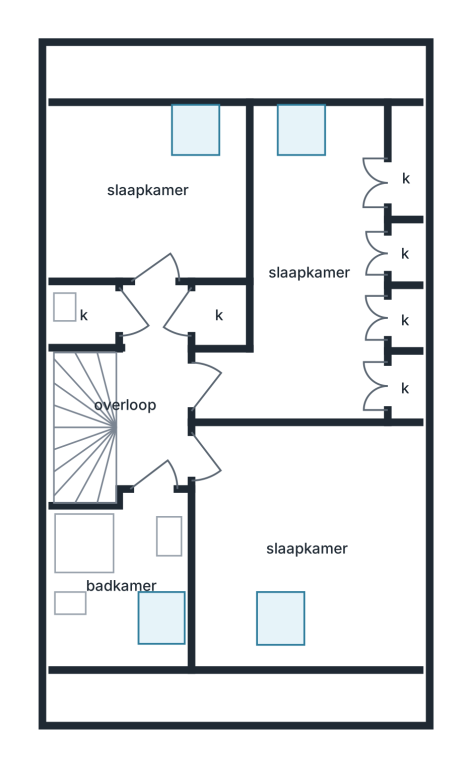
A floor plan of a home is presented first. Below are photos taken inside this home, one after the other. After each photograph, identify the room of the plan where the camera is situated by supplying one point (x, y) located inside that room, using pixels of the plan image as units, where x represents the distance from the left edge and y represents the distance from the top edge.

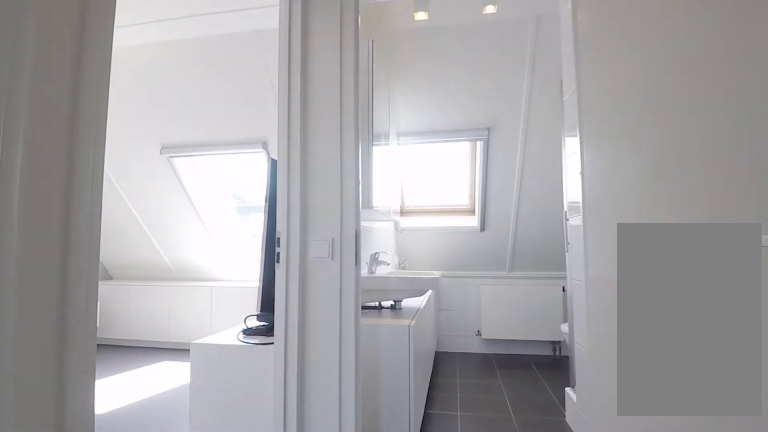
(152, 387)
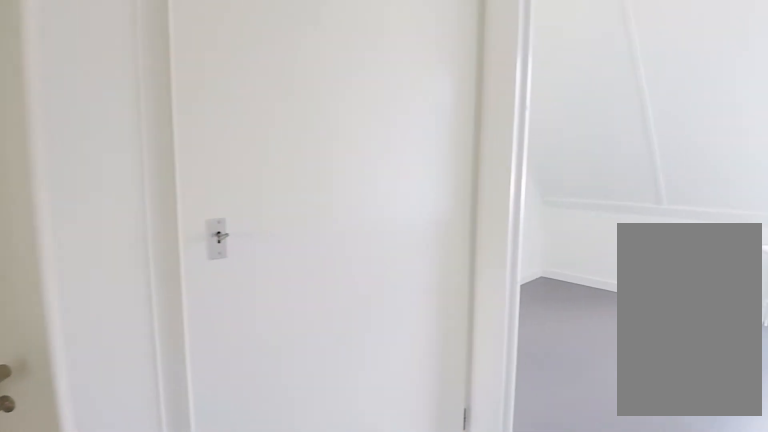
(152, 387)
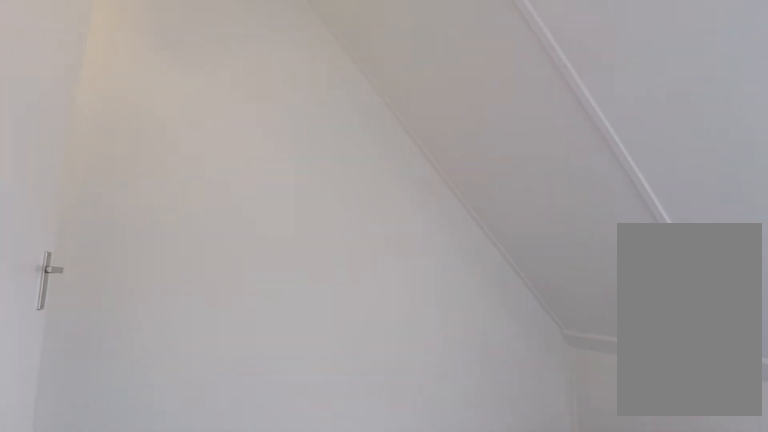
(149, 213)
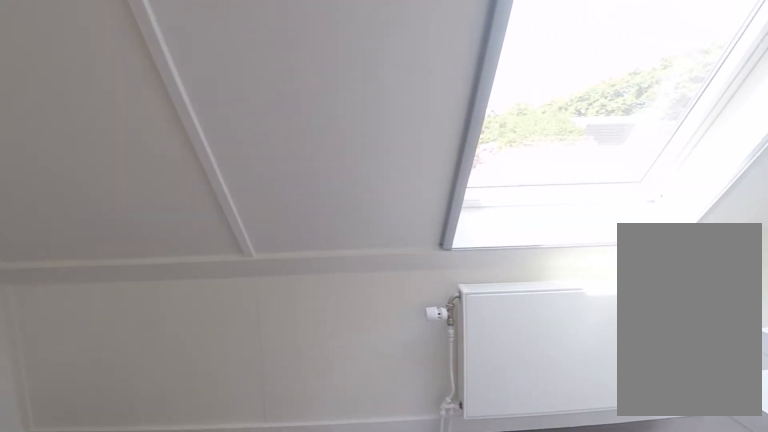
(149, 213)
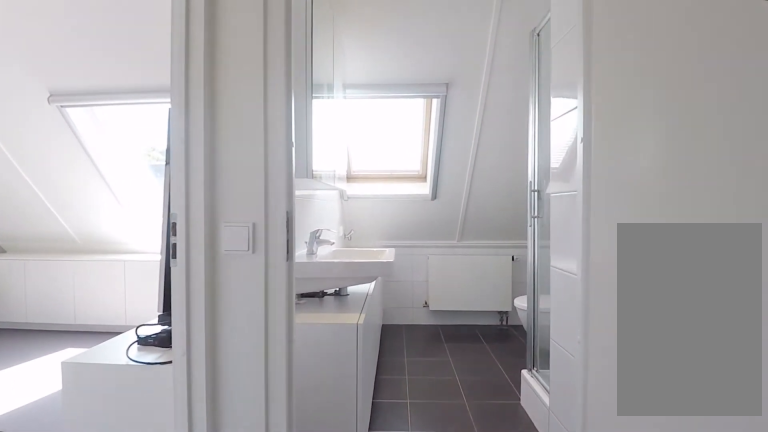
(152, 387)
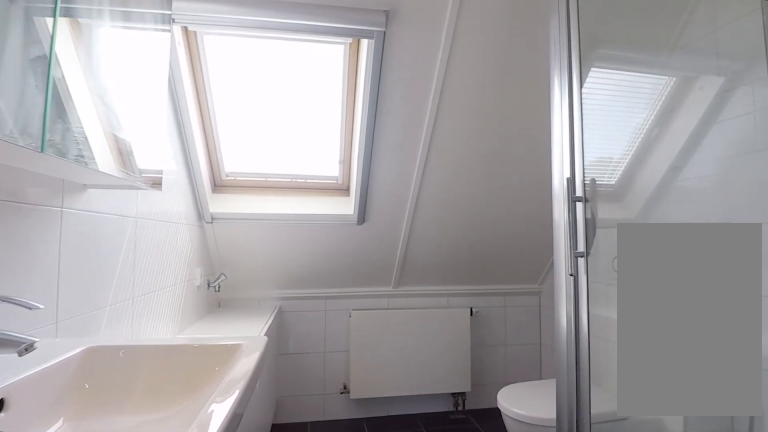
(126, 564)
